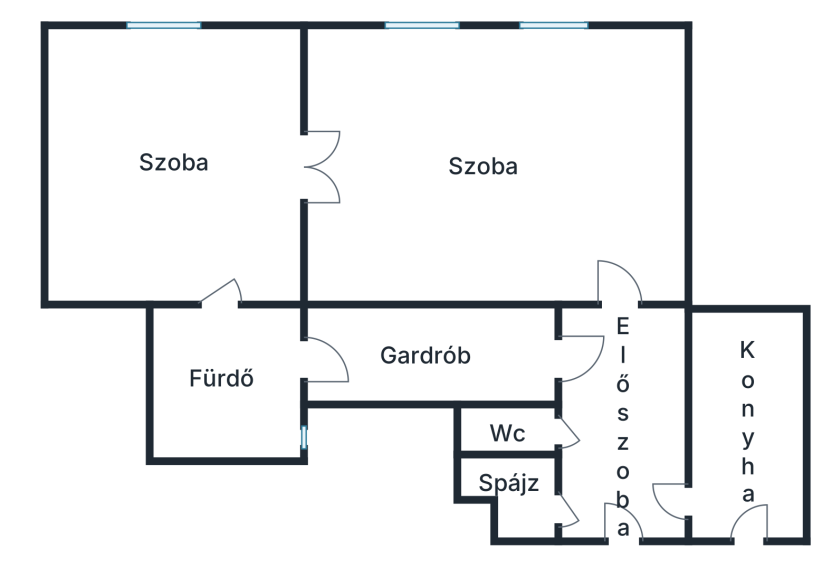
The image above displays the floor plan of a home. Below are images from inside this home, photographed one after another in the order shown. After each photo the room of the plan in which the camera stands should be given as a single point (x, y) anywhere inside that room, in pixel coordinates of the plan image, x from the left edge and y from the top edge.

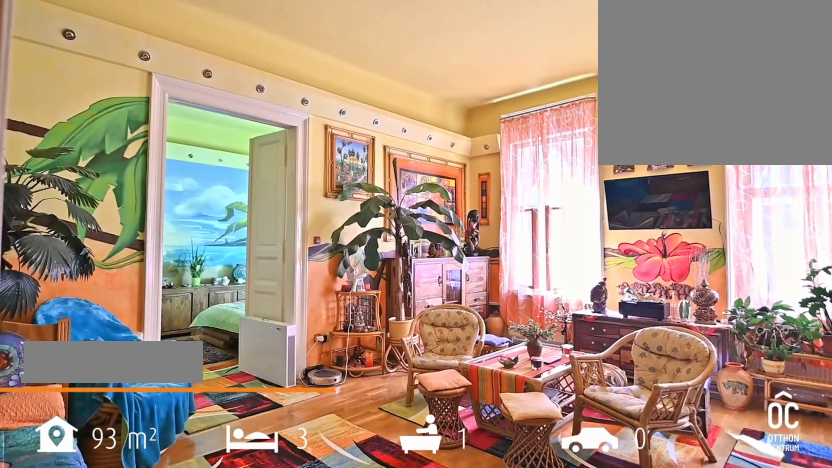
(491, 169)
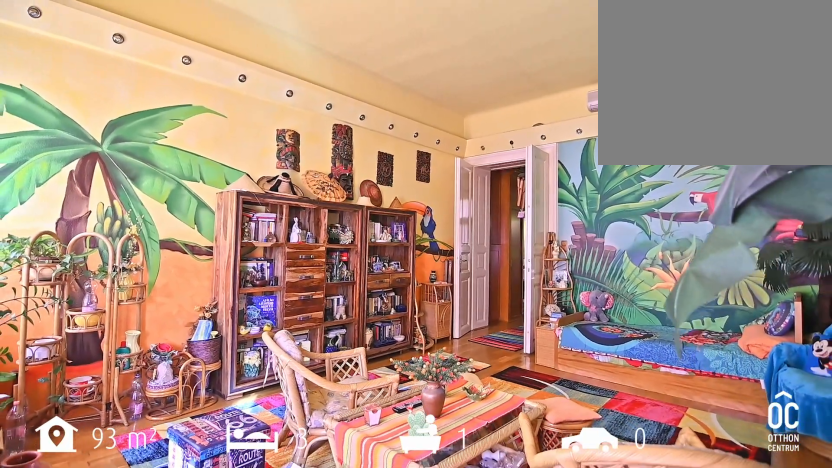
(491, 169)
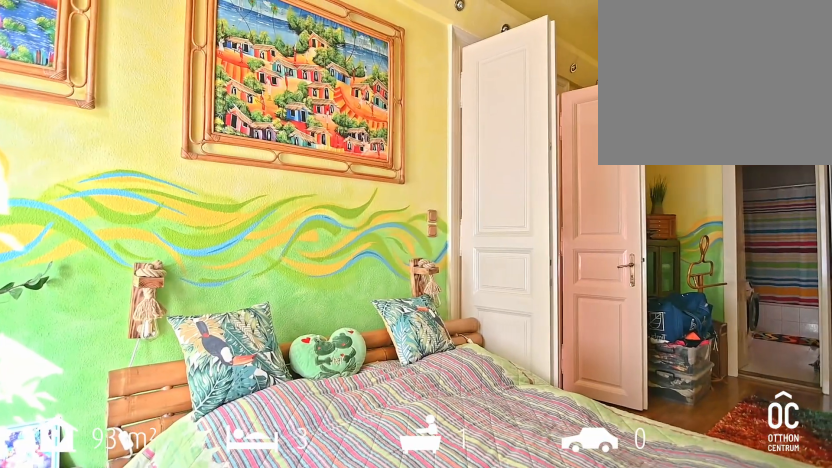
(174, 171)
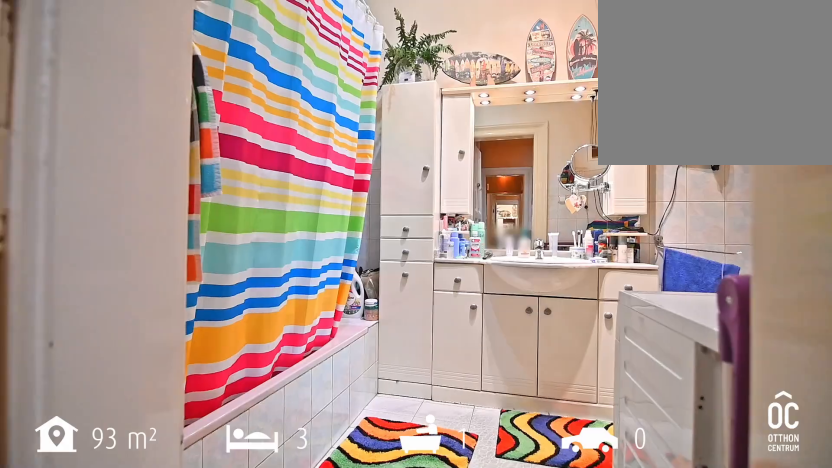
(223, 386)
